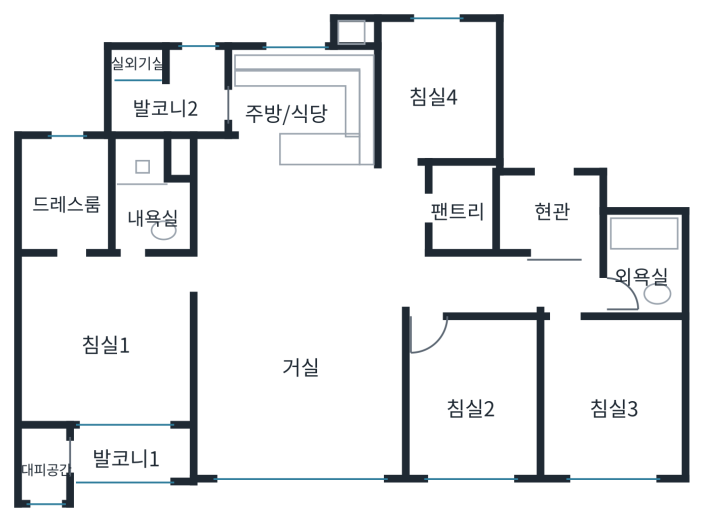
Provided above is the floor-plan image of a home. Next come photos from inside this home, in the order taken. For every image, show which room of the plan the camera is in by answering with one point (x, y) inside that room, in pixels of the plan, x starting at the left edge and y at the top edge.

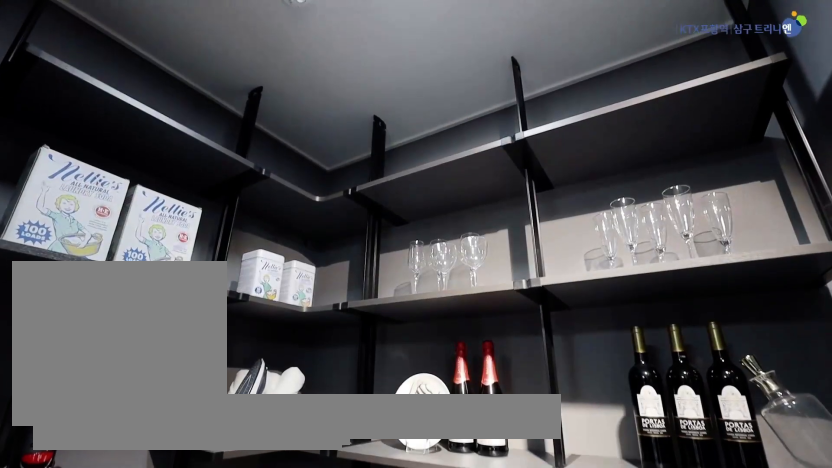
(460, 207)
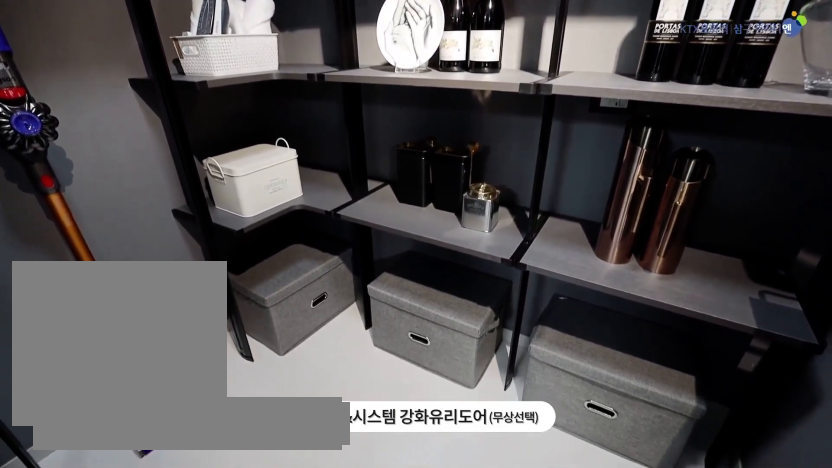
(460, 207)
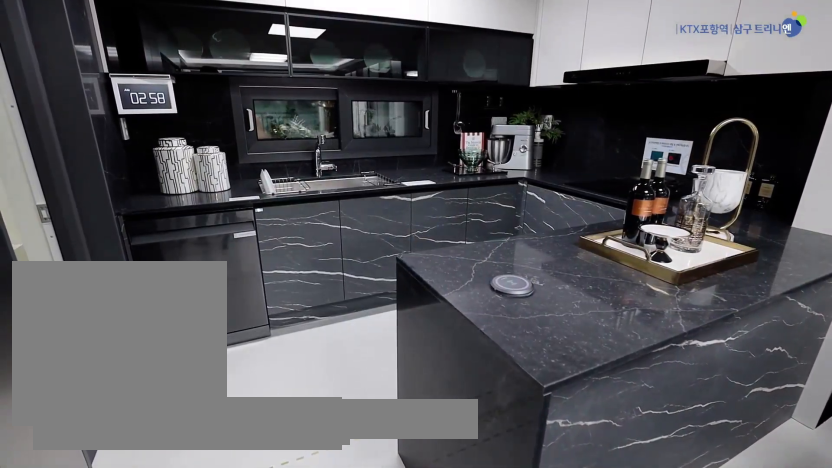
(284, 154)
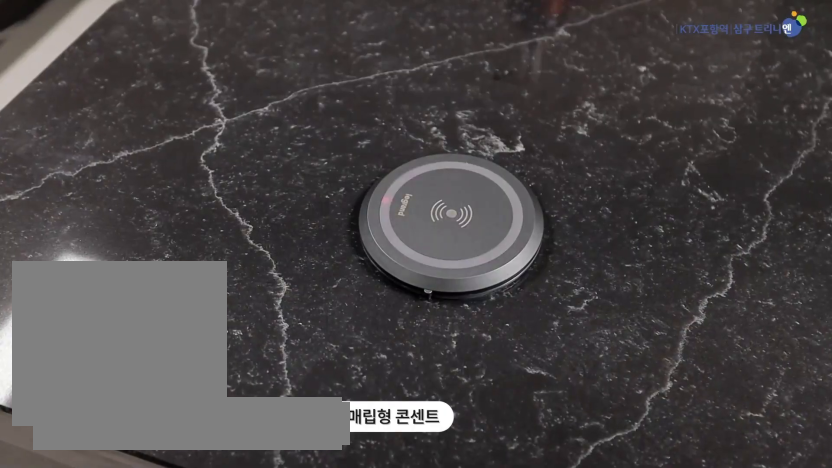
(284, 154)
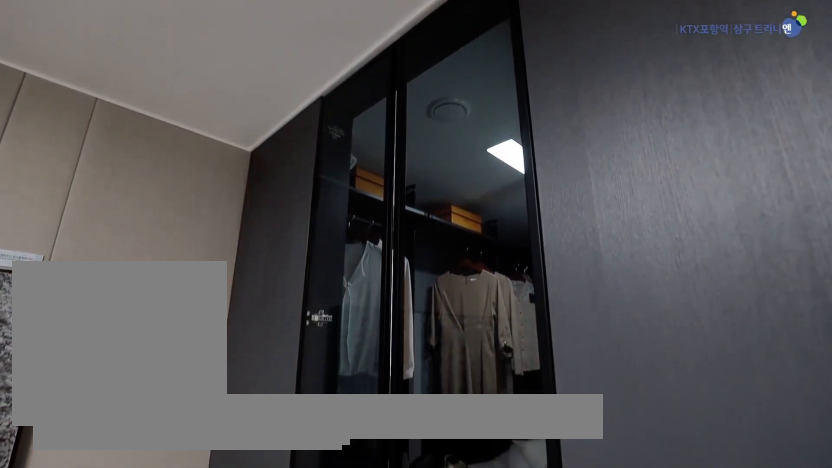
(98, 288)
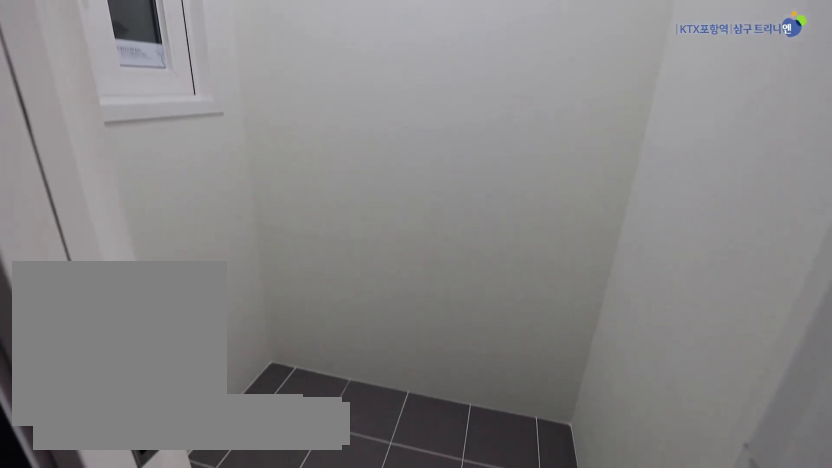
(127, 459)
